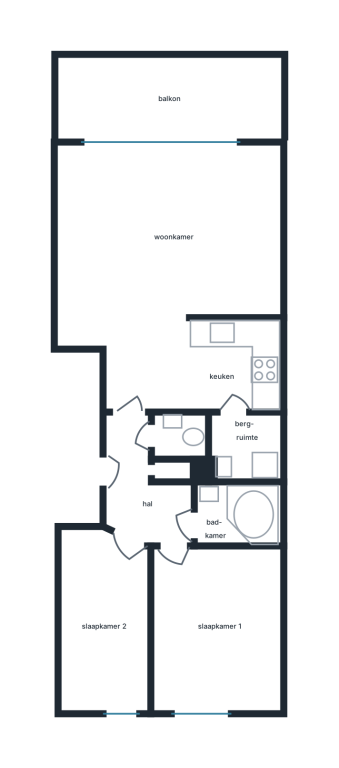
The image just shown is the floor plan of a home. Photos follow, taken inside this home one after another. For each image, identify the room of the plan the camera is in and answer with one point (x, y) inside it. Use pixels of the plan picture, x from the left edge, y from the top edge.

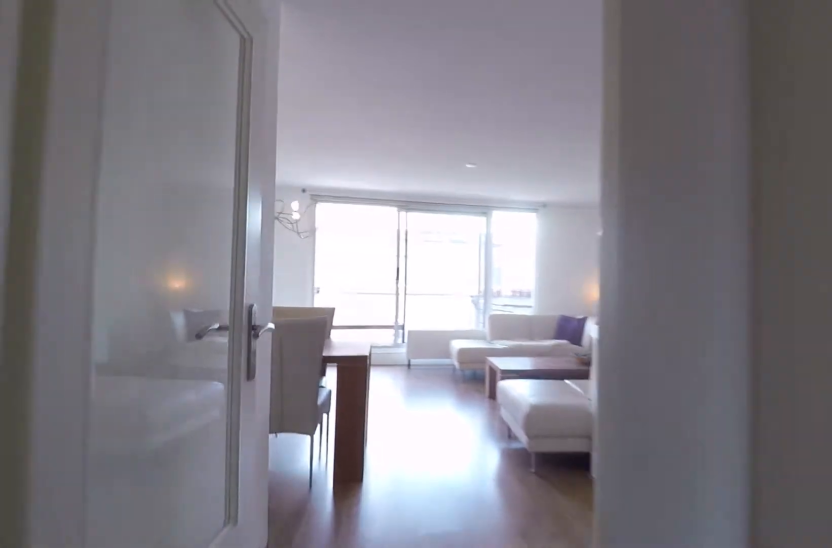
(143, 488)
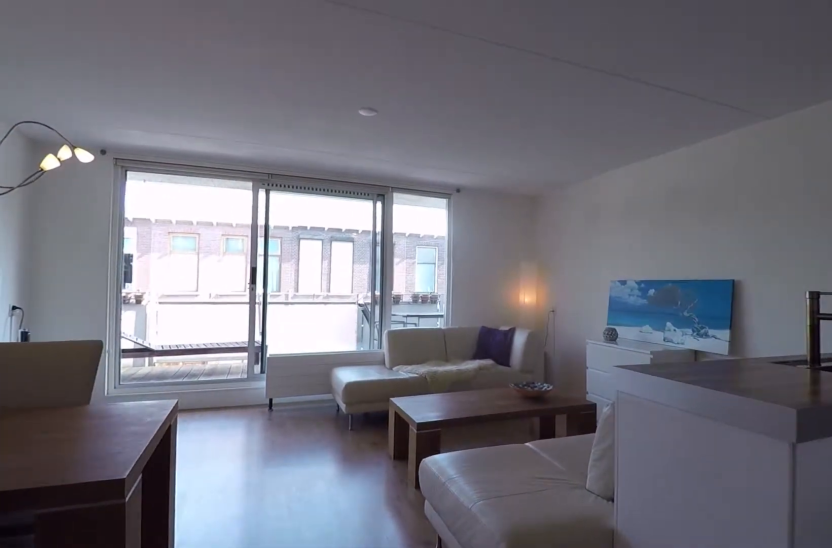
(182, 361)
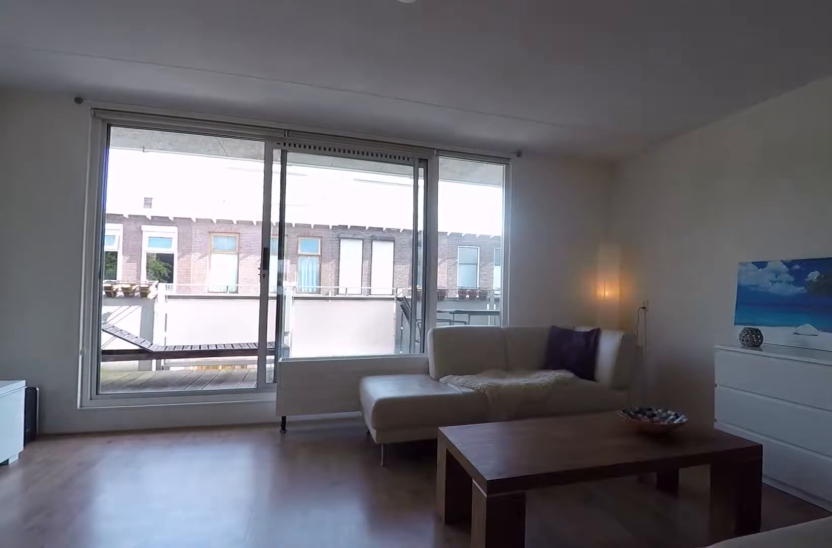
(169, 231)
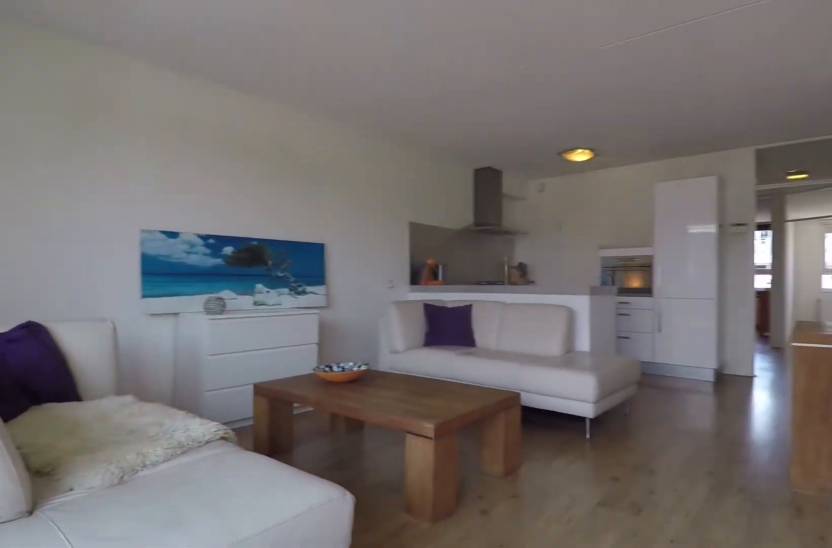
(169, 231)
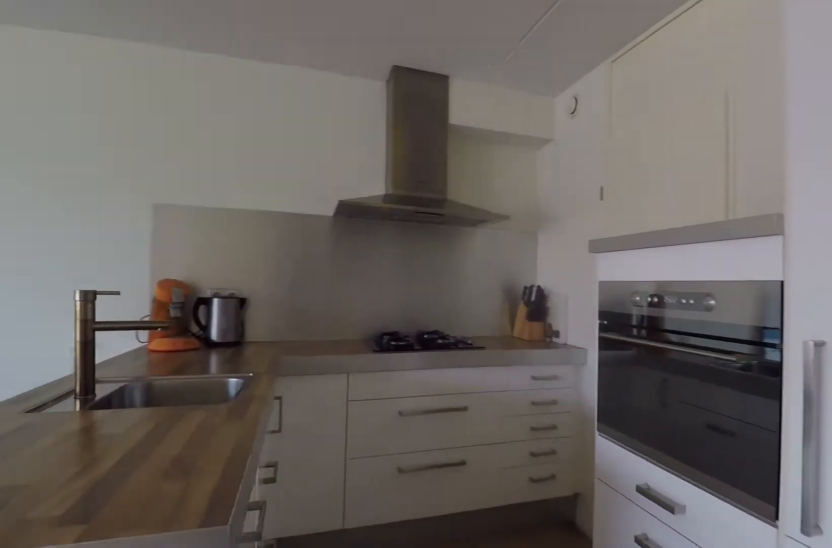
(183, 361)
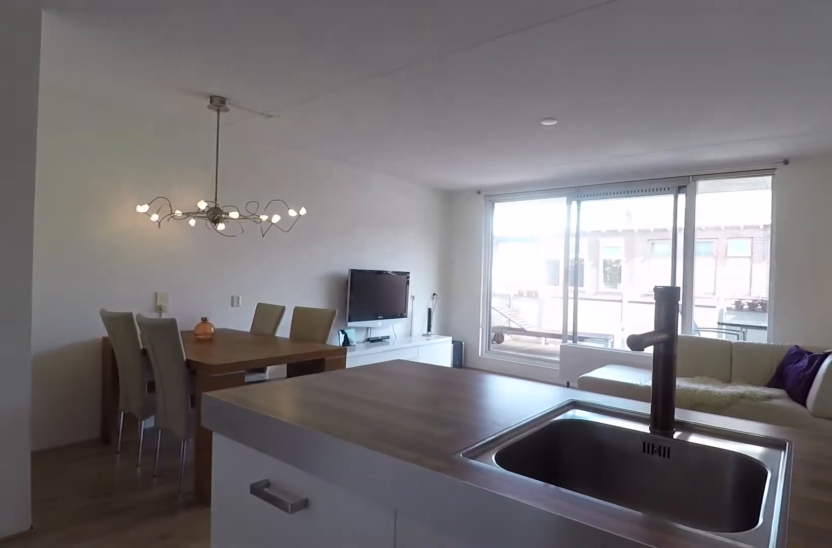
(183, 361)
